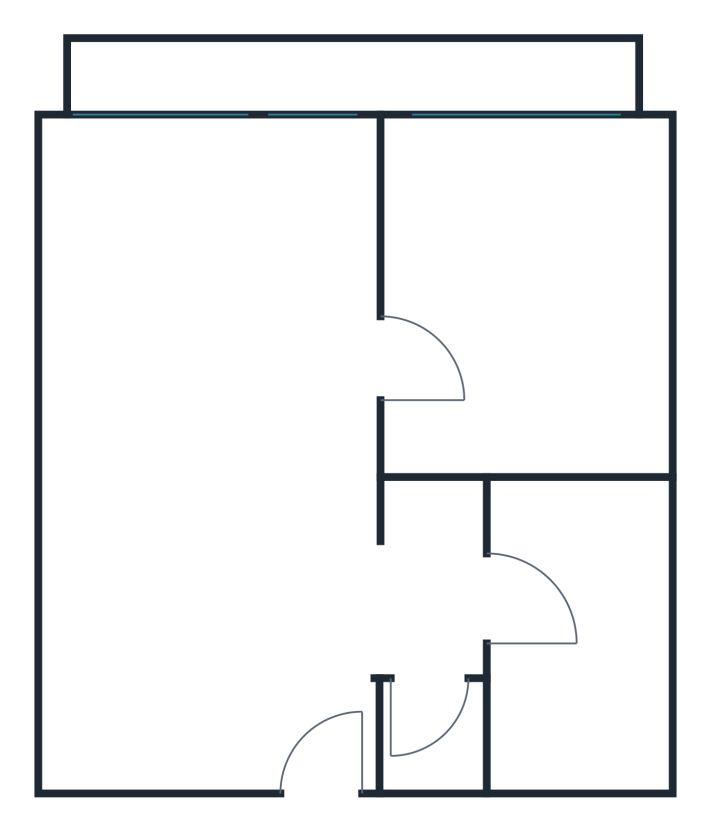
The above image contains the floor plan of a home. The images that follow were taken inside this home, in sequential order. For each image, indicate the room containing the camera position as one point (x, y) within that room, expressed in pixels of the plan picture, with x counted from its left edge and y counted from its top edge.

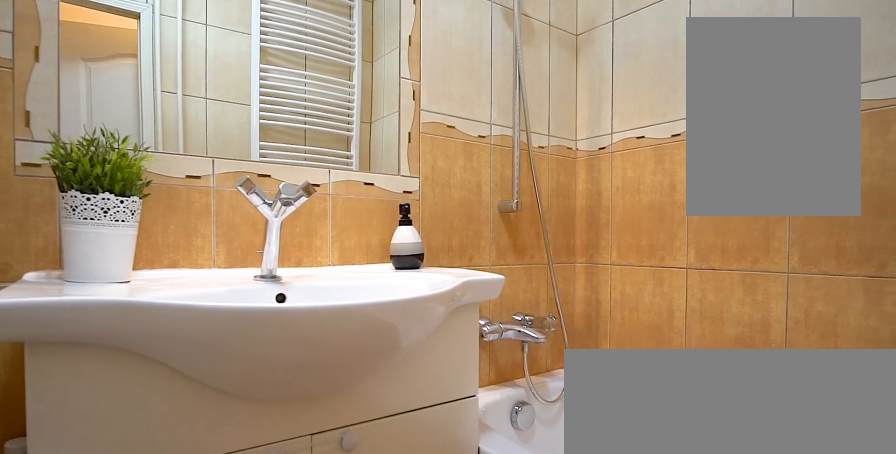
(562, 620)
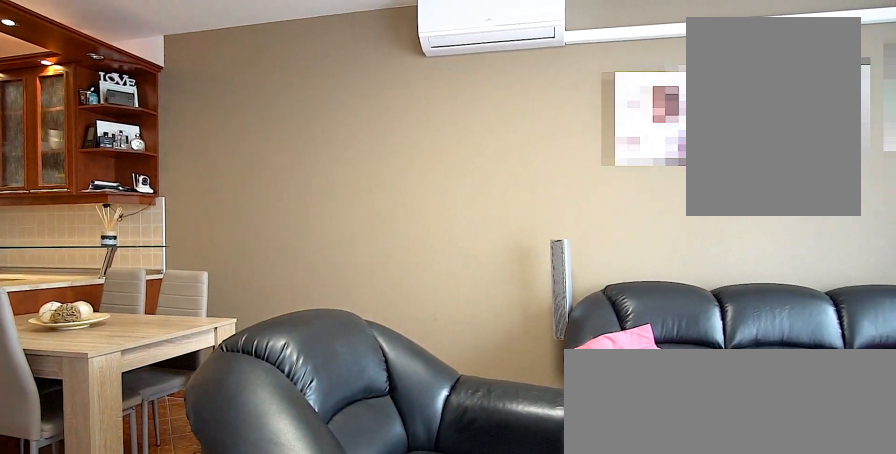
(223, 336)
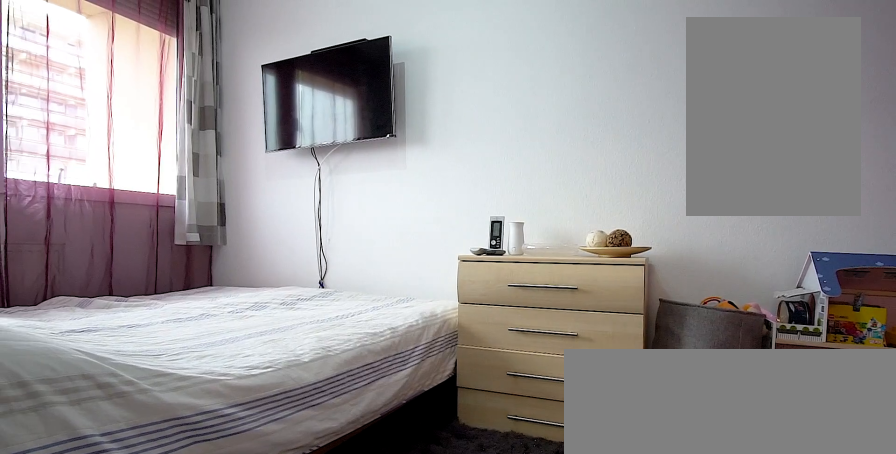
(517, 322)
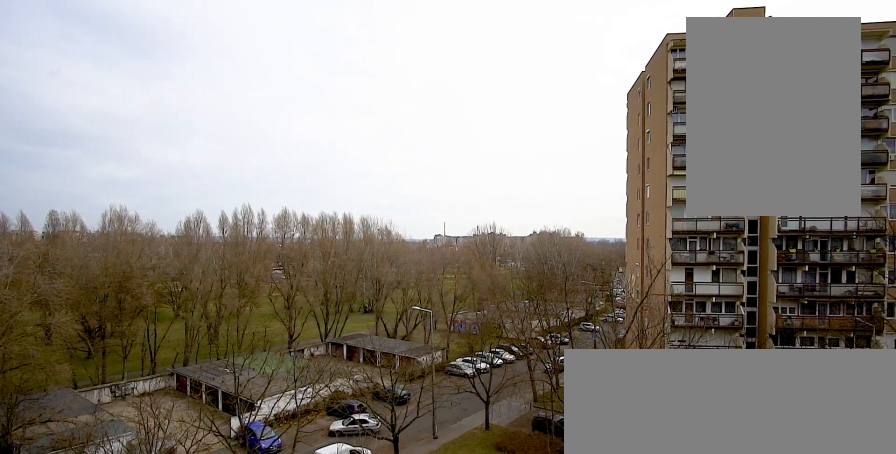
(357, 83)
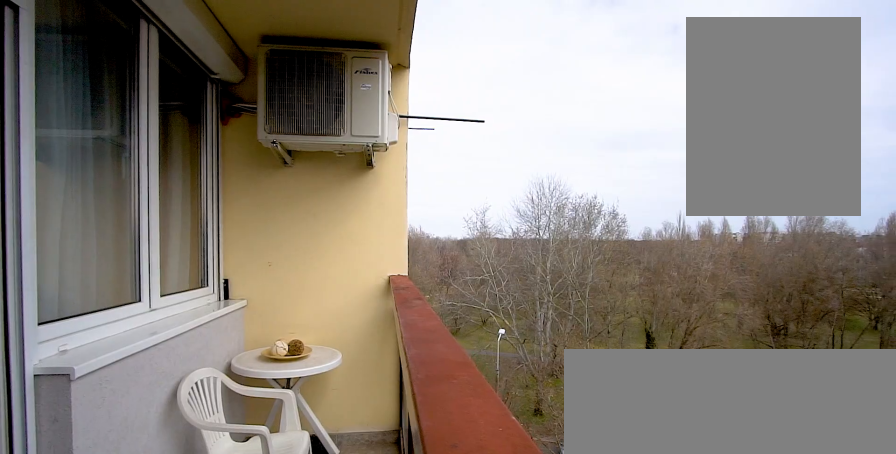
(358, 83)
